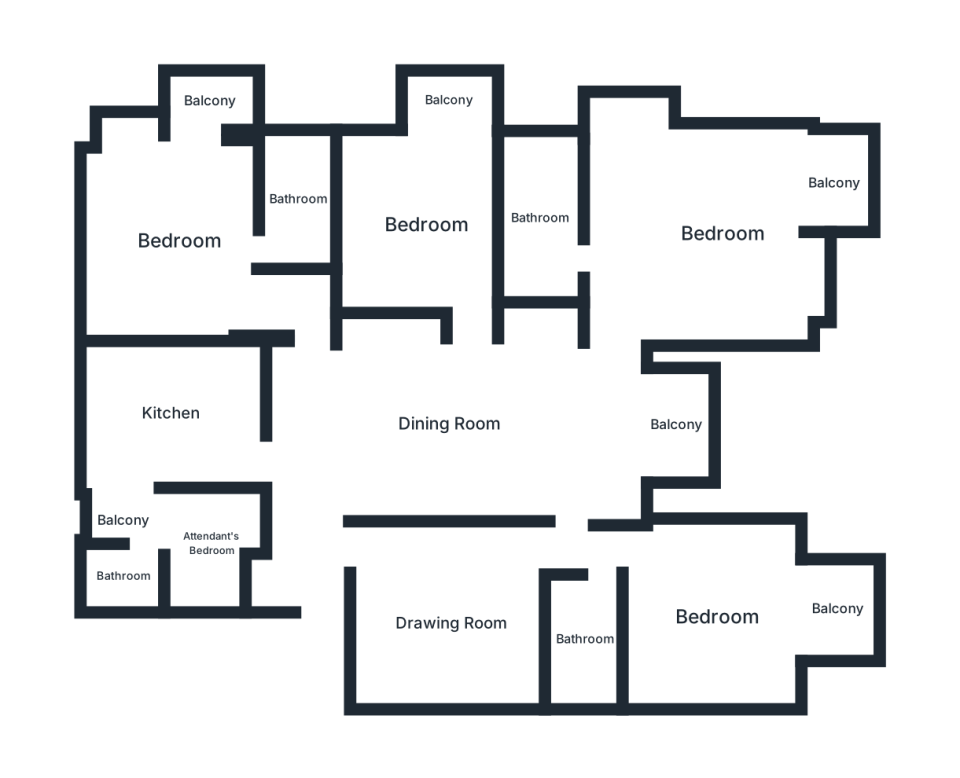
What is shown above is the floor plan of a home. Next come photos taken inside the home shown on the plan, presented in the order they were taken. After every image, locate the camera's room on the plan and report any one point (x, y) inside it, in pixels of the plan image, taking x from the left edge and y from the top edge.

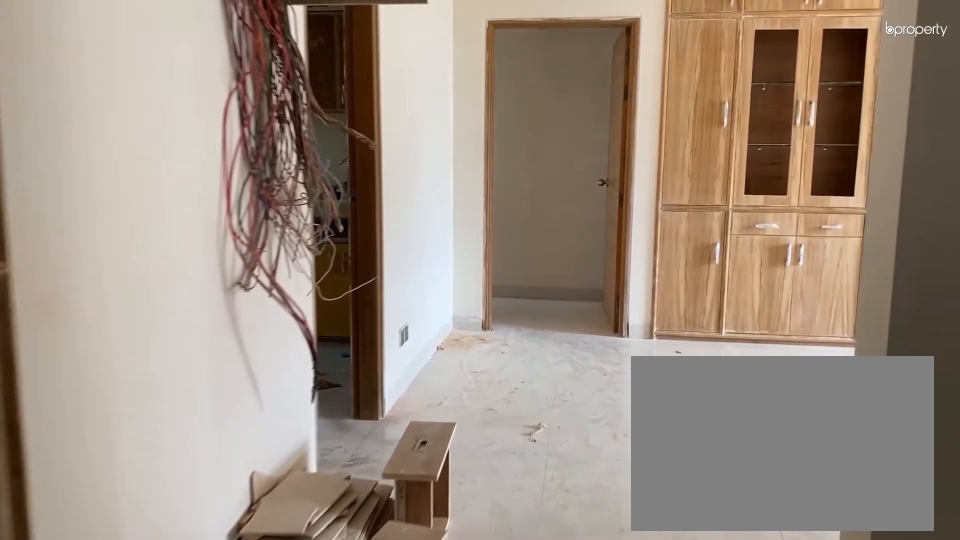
(338, 529)
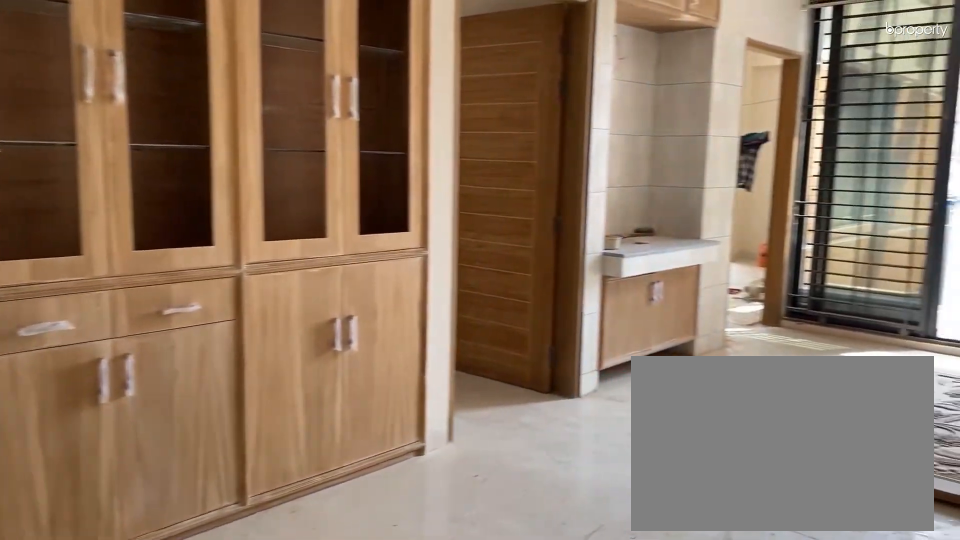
(448, 423)
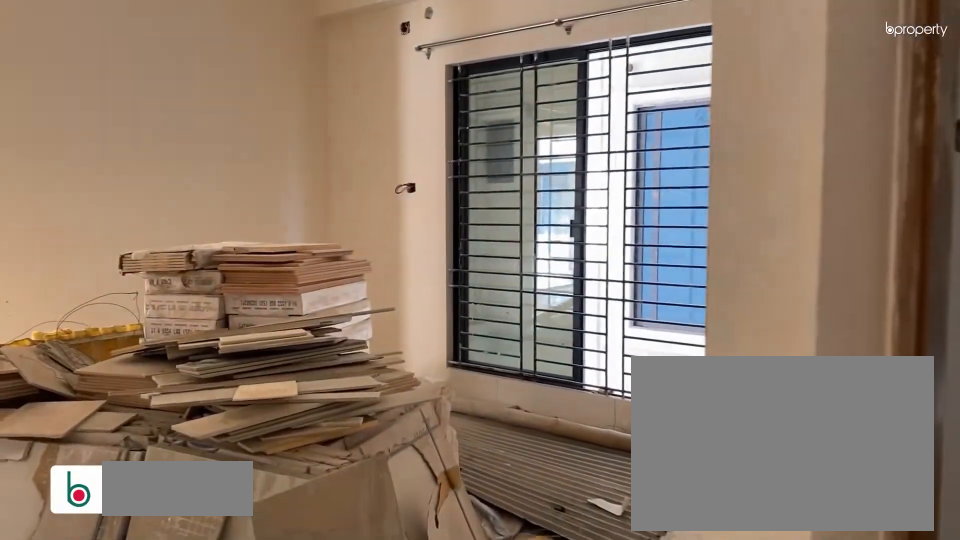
(364, 554)
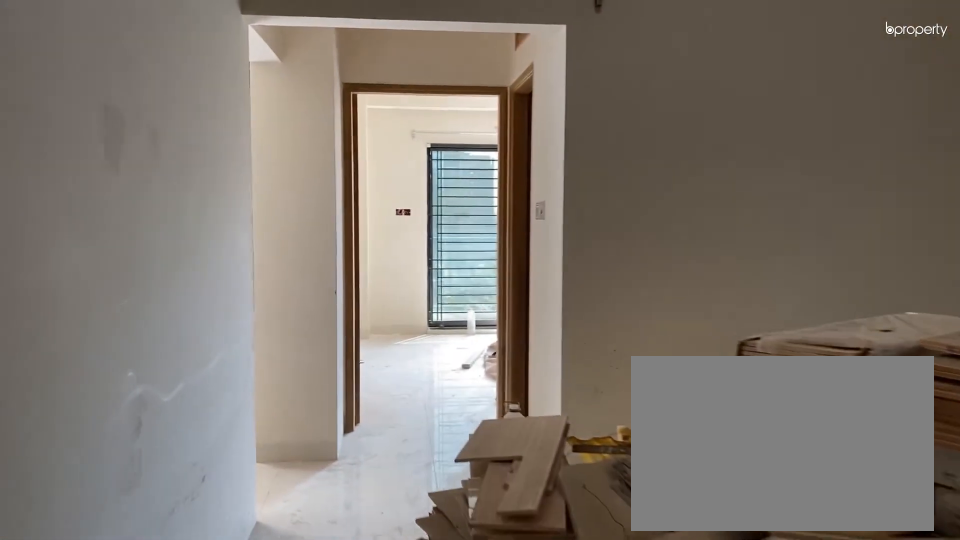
(453, 625)
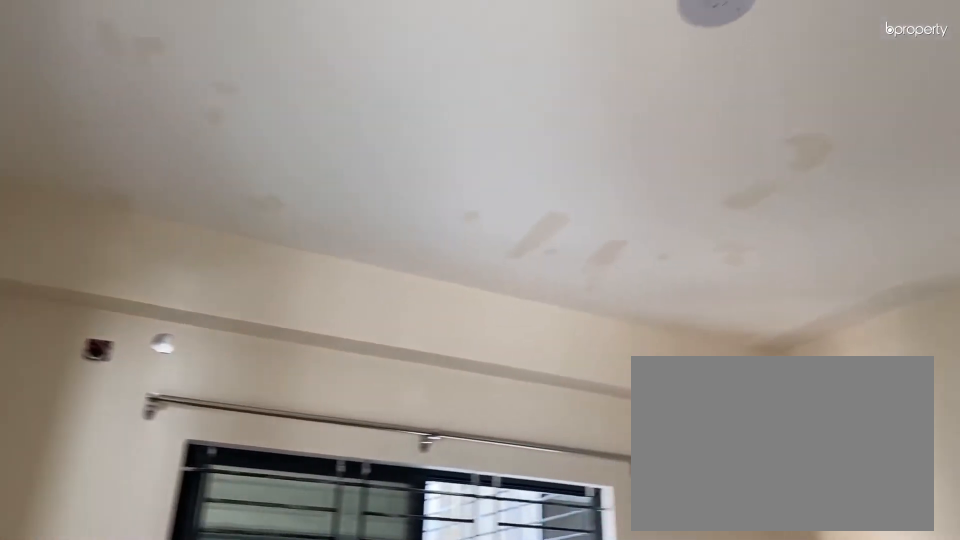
(453, 625)
